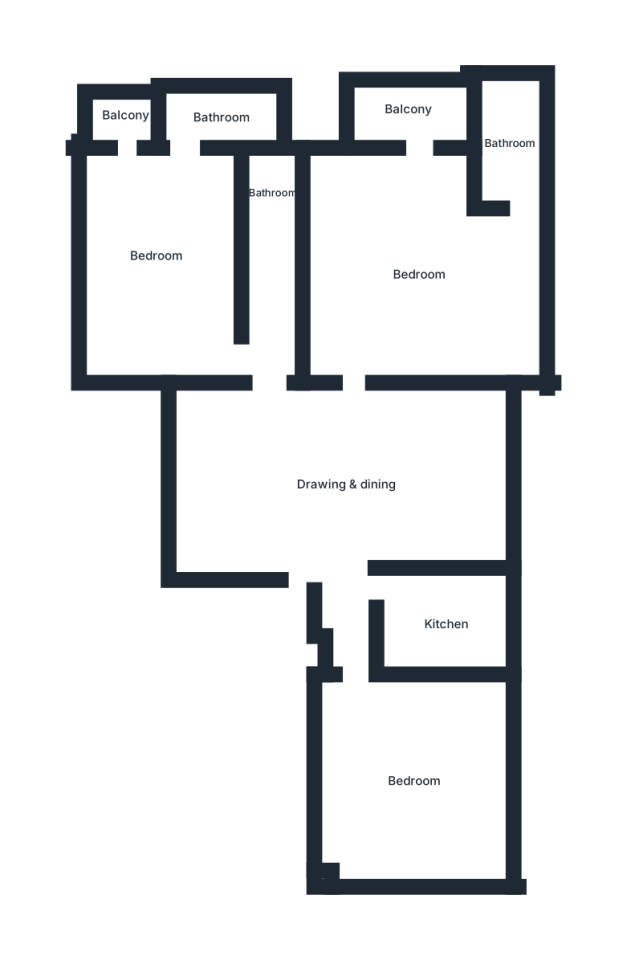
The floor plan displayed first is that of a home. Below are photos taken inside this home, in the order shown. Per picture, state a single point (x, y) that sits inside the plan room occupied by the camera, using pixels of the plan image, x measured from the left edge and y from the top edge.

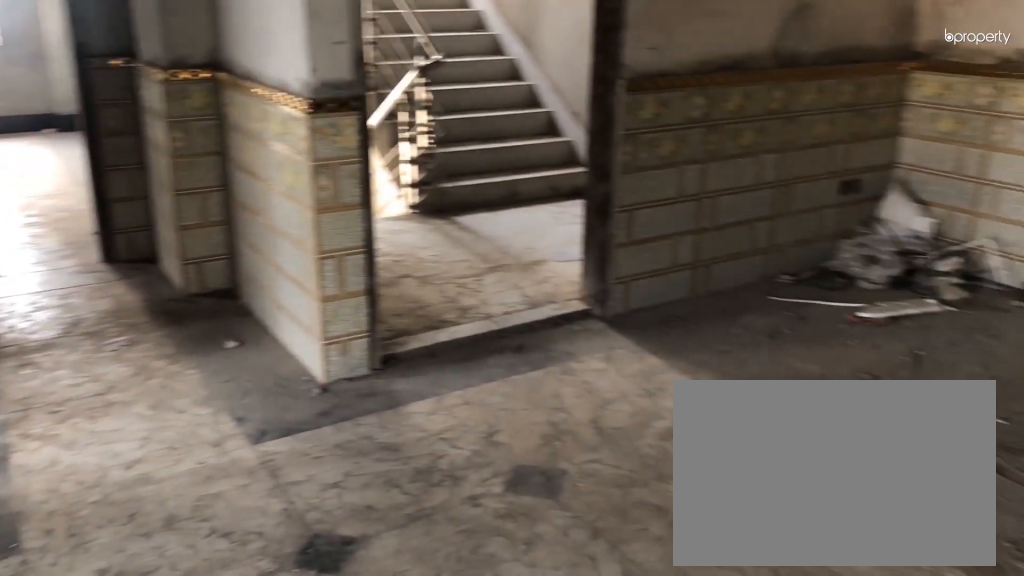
(346, 484)
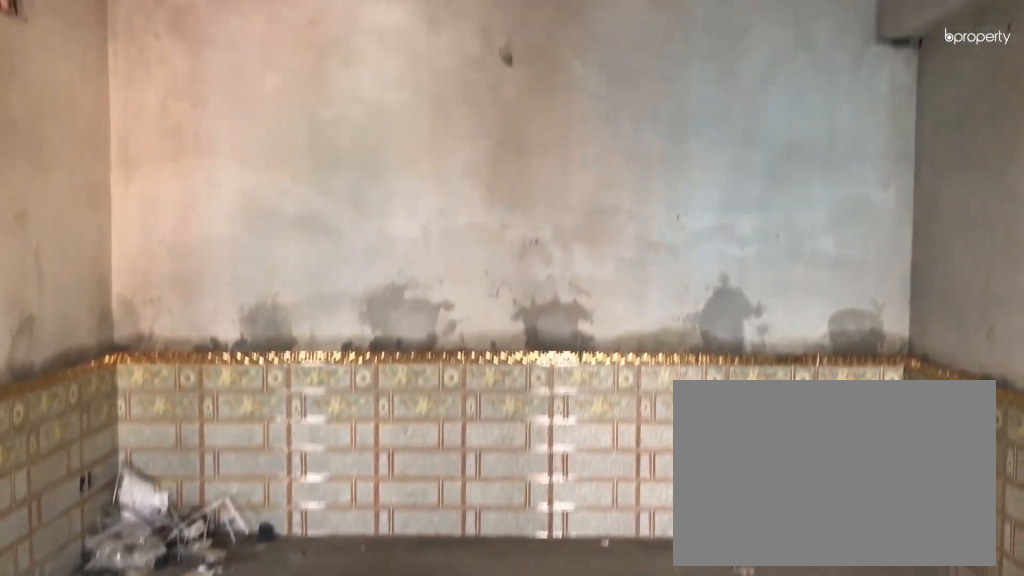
(346, 484)
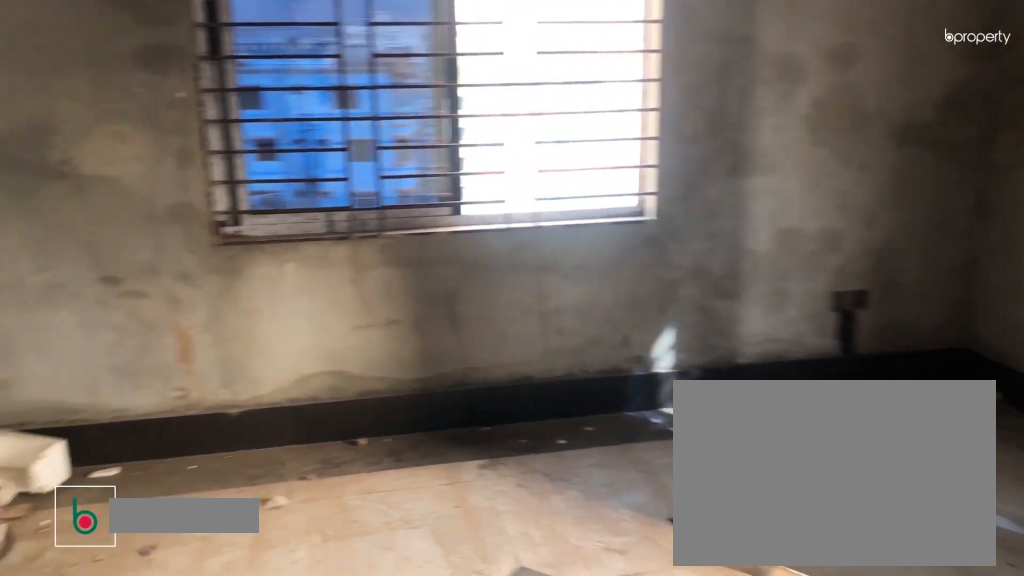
(416, 776)
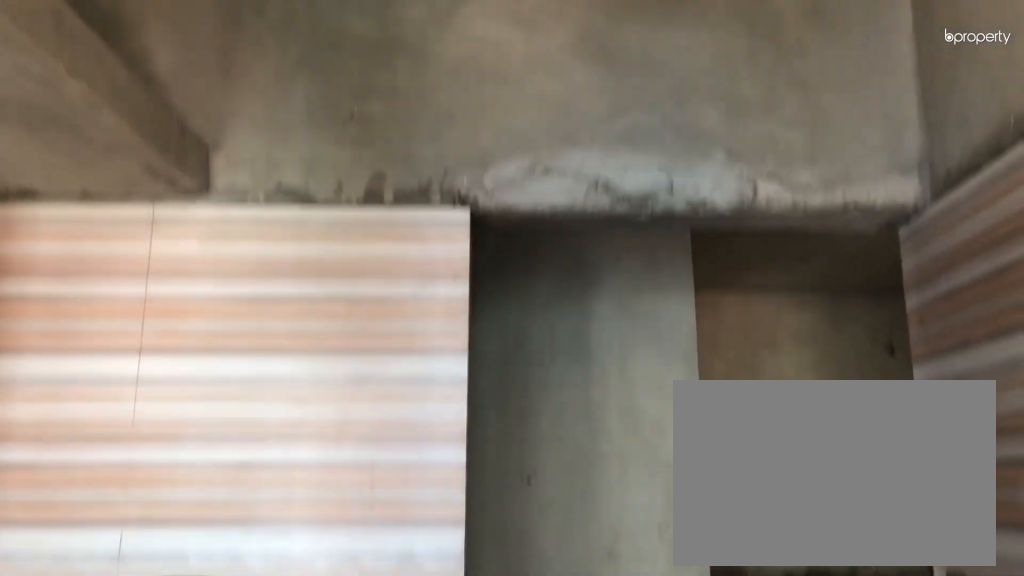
(448, 629)
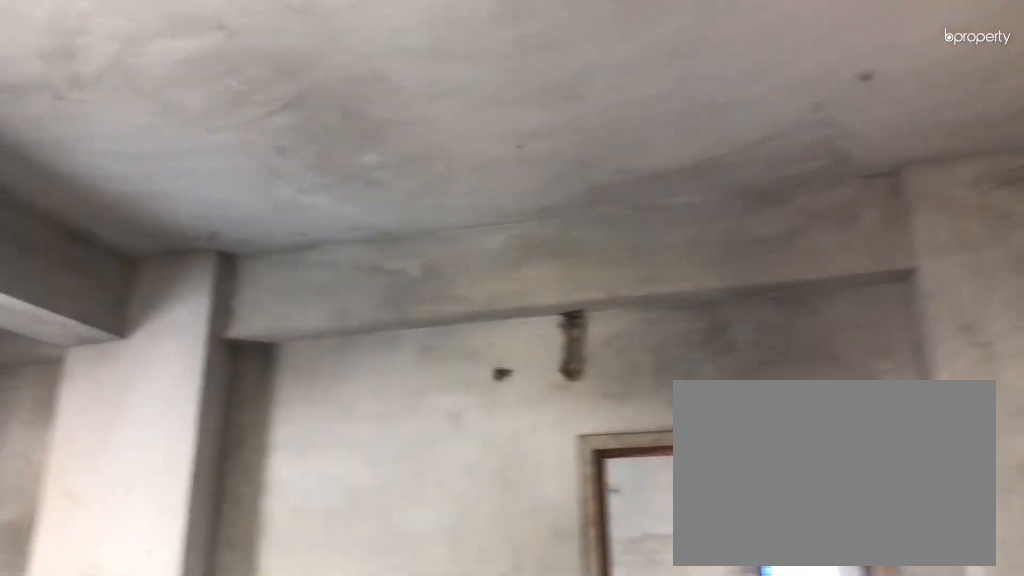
(423, 268)
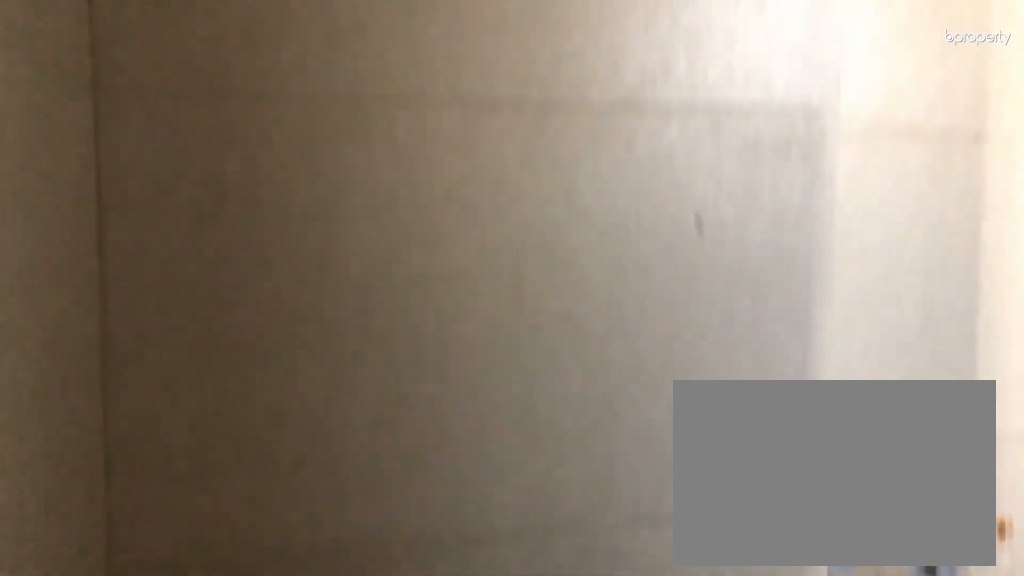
(508, 140)
